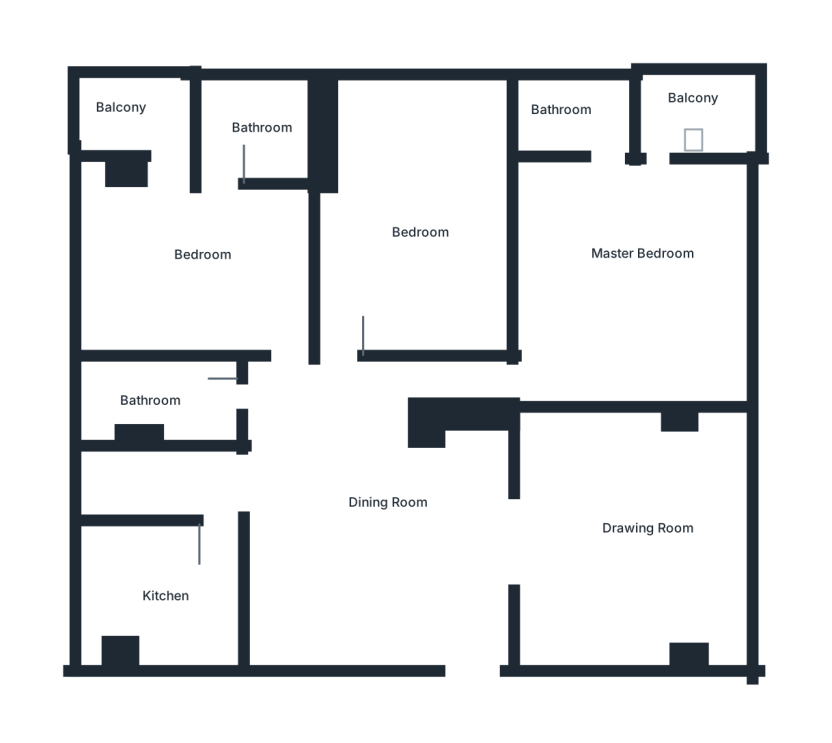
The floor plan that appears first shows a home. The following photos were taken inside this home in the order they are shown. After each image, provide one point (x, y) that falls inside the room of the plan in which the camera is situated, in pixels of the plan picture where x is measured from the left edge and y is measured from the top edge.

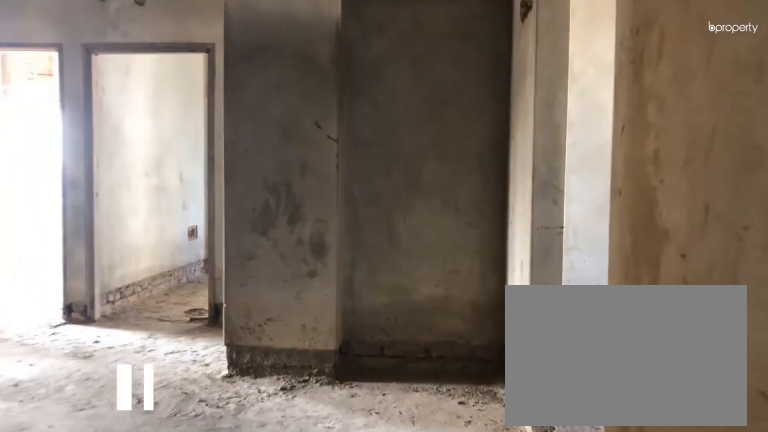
(466, 643)
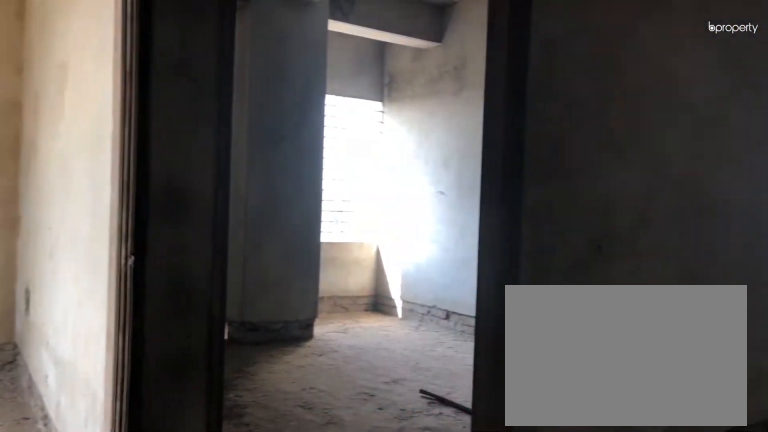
(388, 493)
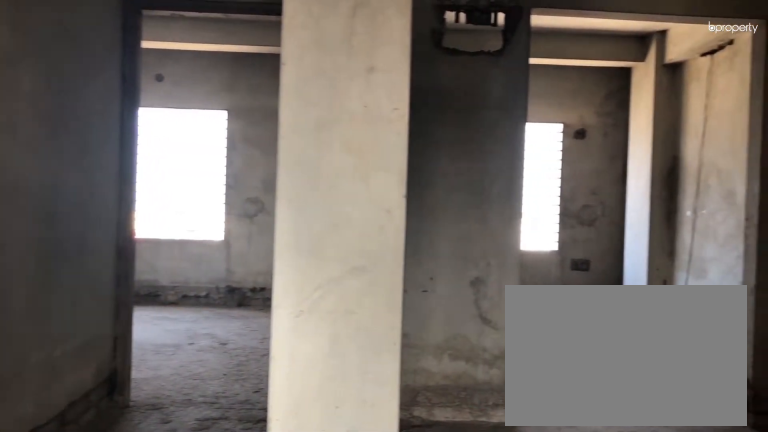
(388, 493)
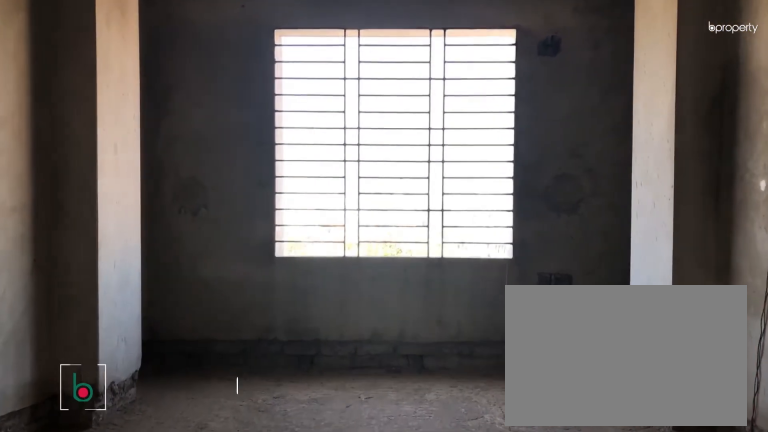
(646, 540)
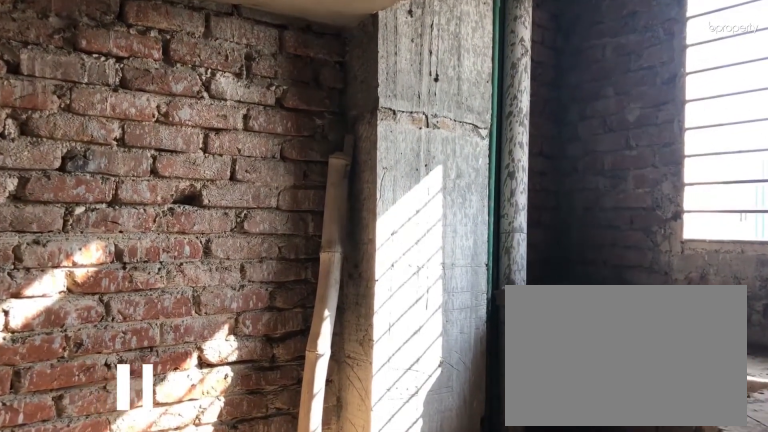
(153, 600)
